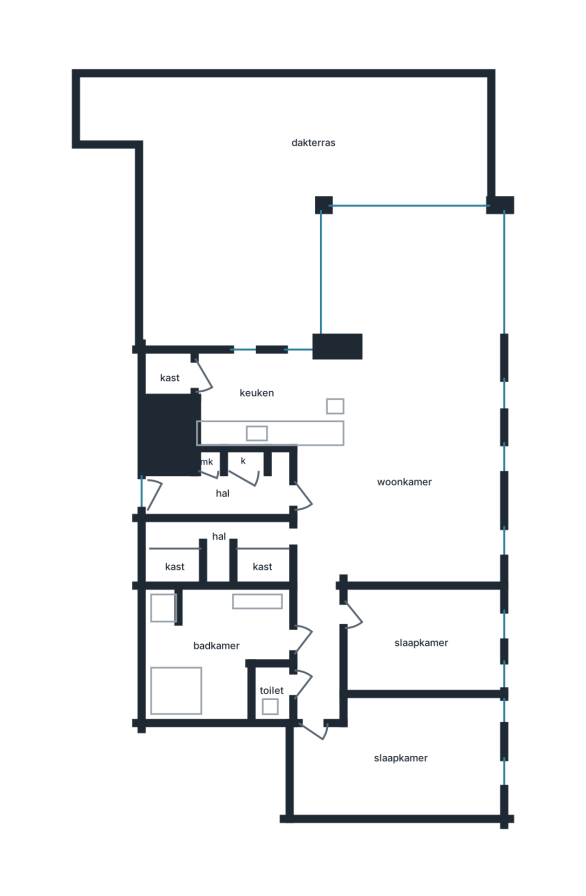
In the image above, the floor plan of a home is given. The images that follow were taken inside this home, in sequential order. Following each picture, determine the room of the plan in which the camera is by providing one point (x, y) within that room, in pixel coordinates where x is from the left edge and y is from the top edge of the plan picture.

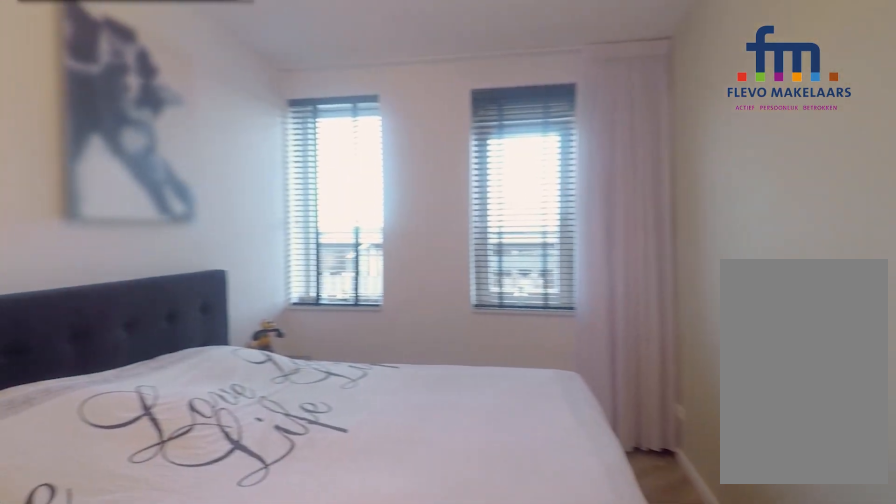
(401, 756)
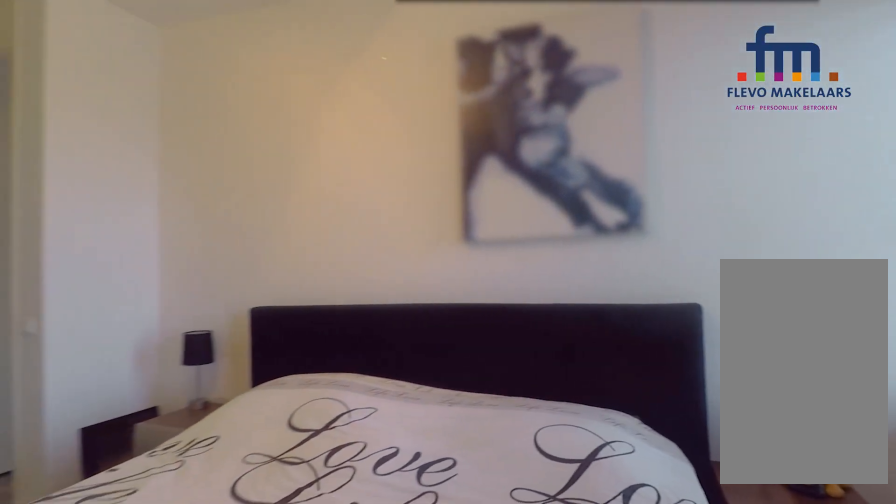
(401, 756)
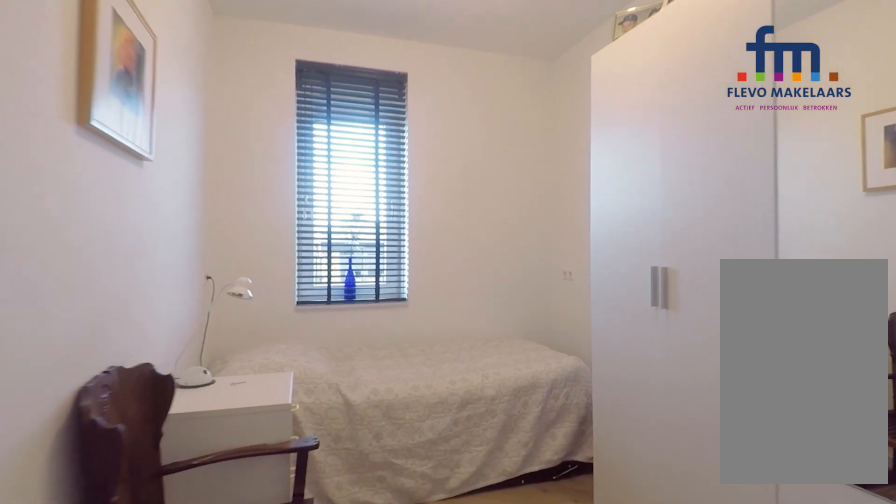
(421, 641)
